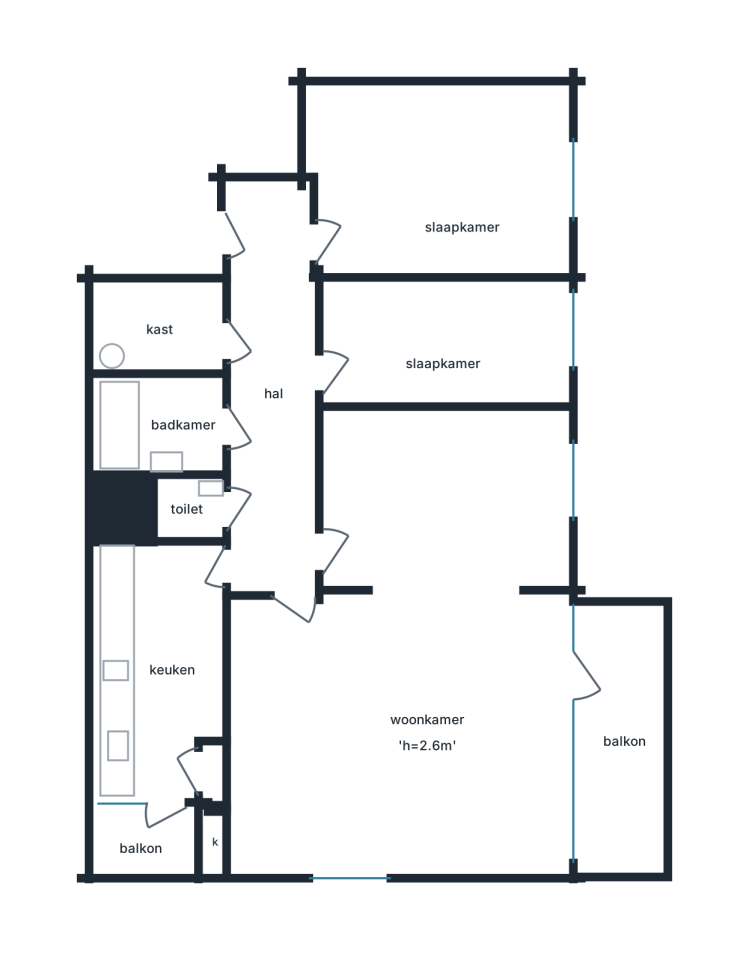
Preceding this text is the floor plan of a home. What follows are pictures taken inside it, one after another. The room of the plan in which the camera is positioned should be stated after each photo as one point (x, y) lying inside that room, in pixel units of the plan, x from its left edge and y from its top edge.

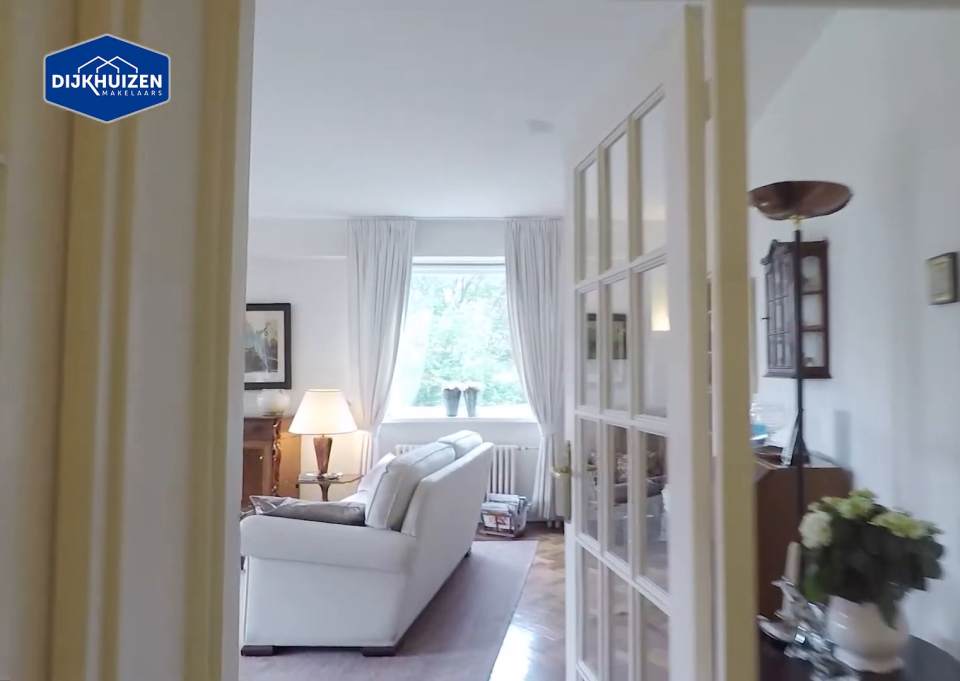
(273, 394)
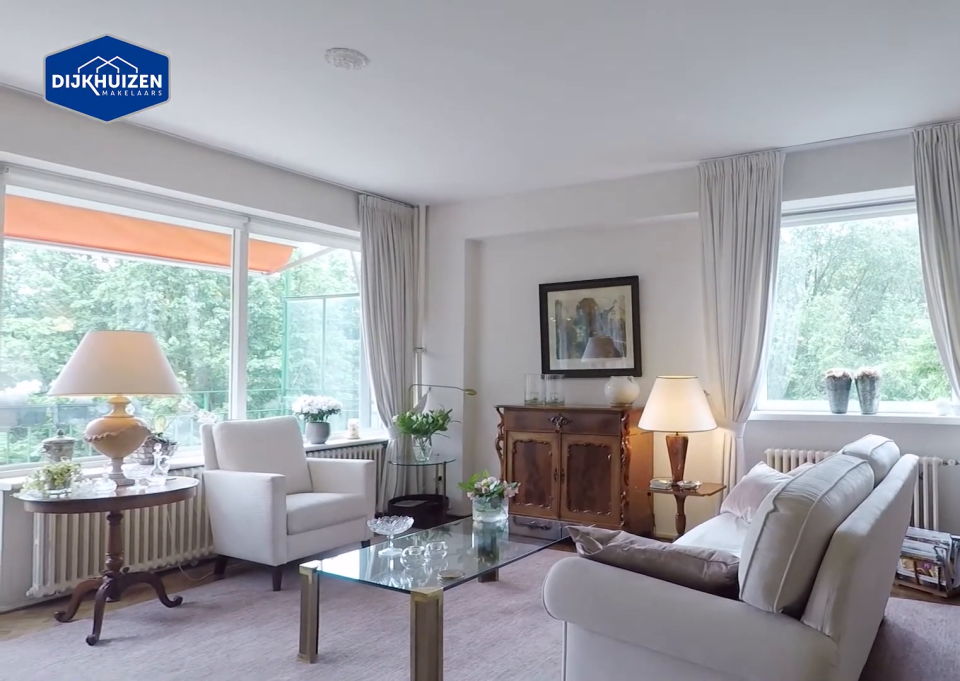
(411, 658)
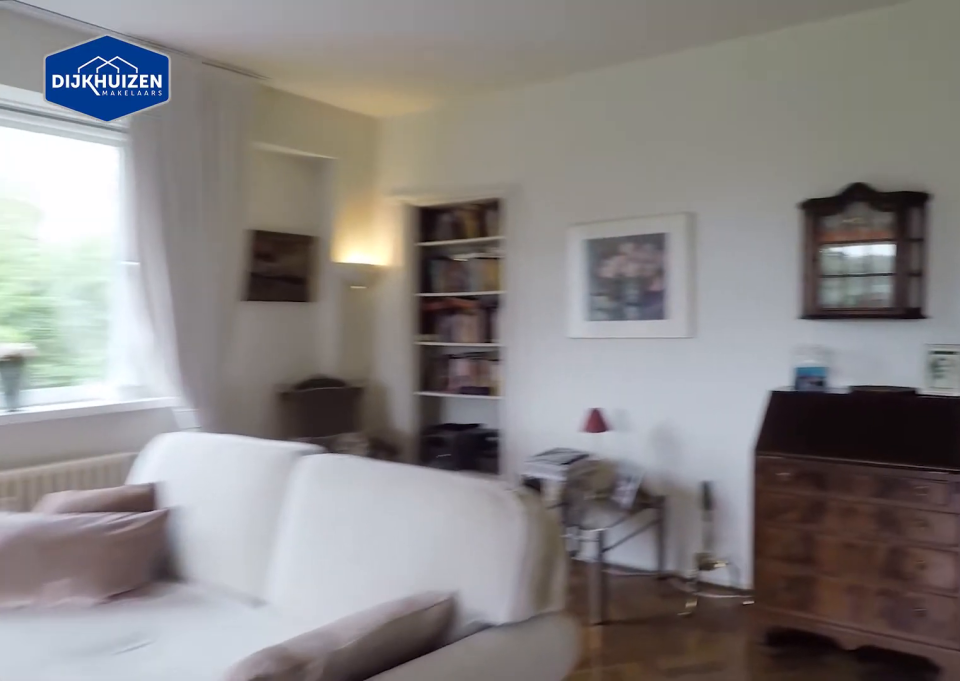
(411, 658)
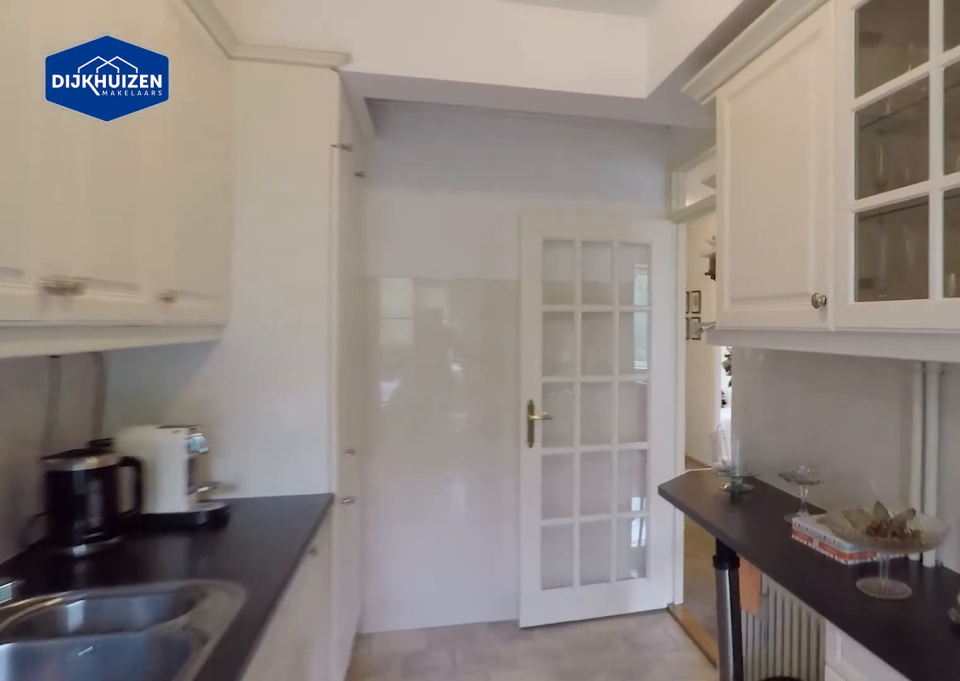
(151, 667)
